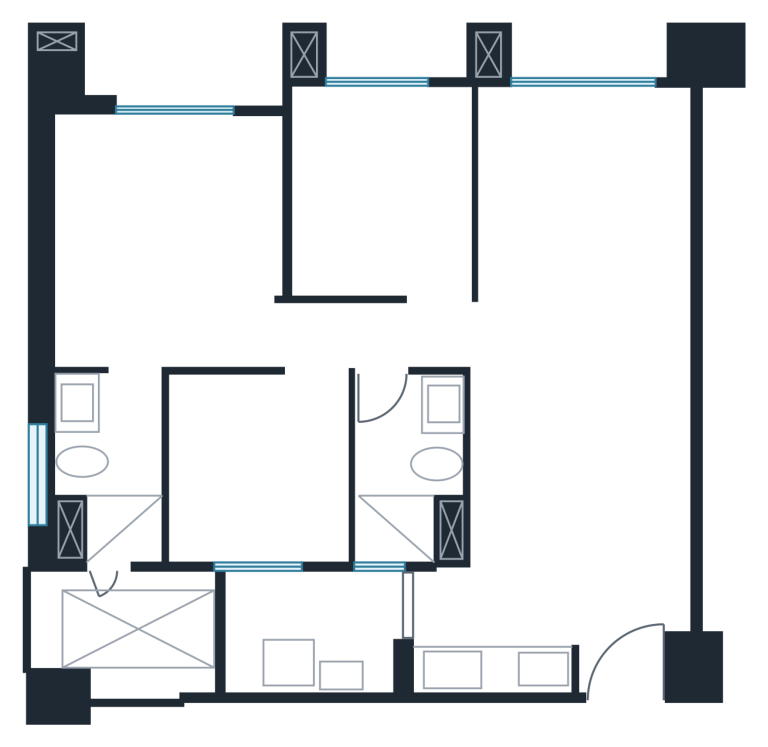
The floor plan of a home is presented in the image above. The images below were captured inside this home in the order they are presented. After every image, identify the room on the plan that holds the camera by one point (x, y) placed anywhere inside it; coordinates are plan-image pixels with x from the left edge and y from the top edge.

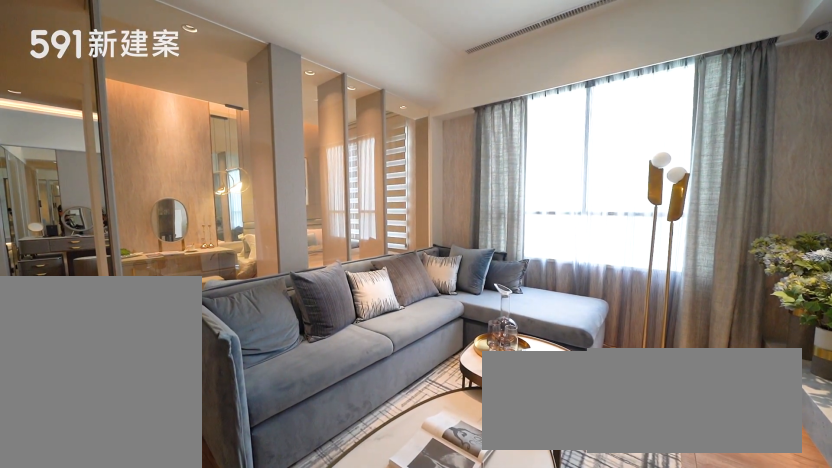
(580, 188)
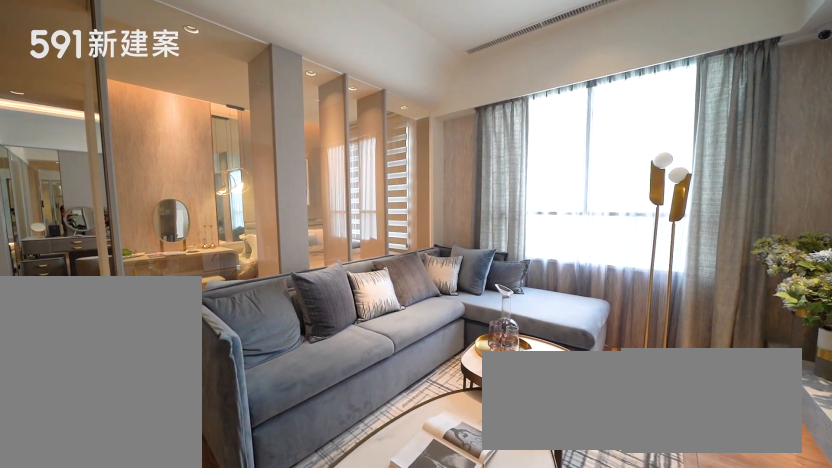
(580, 188)
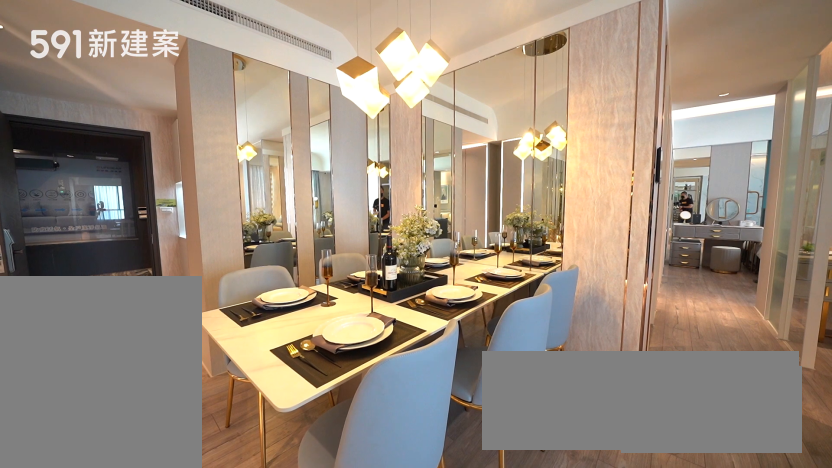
(539, 443)
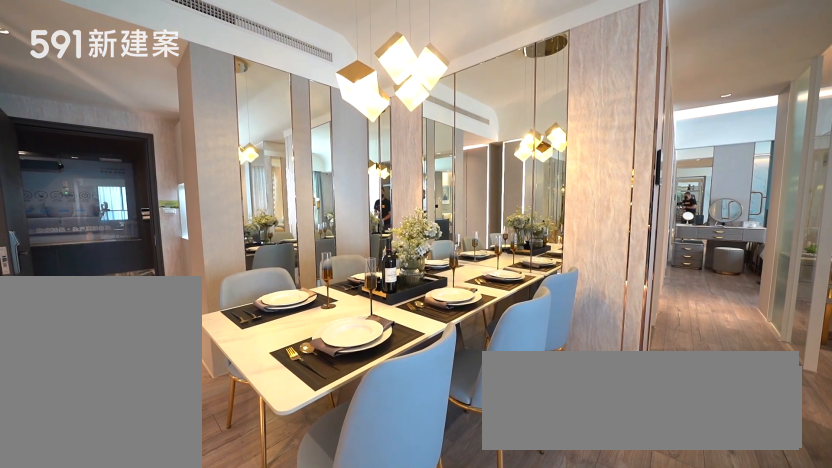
(539, 443)
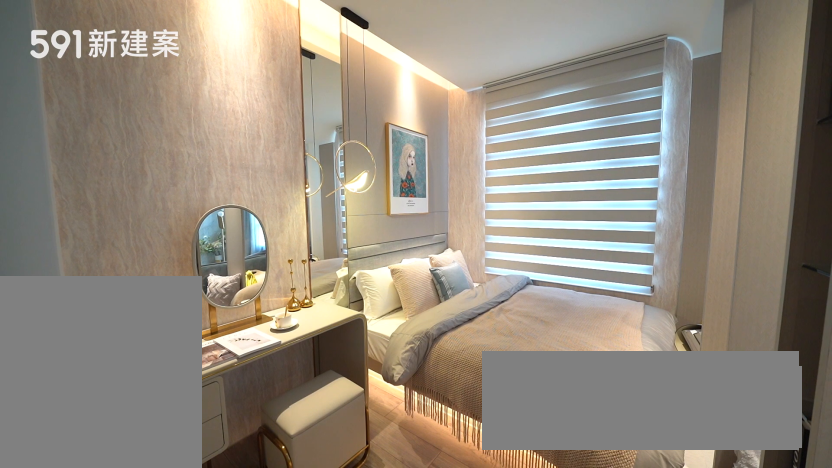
(380, 187)
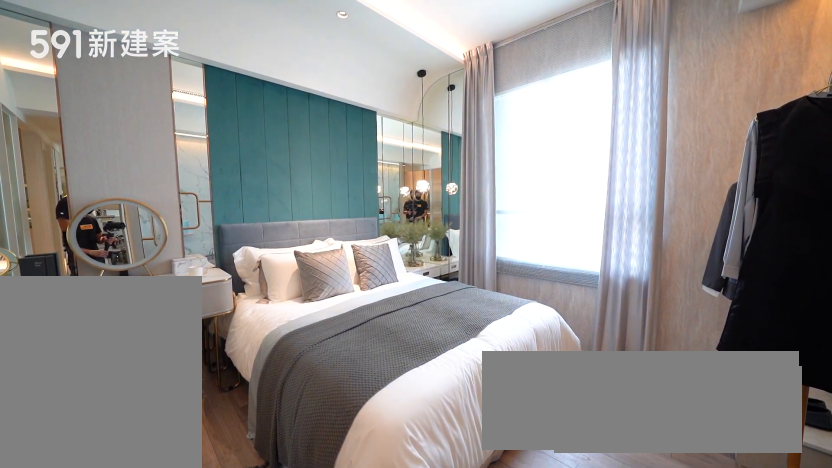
(163, 236)
